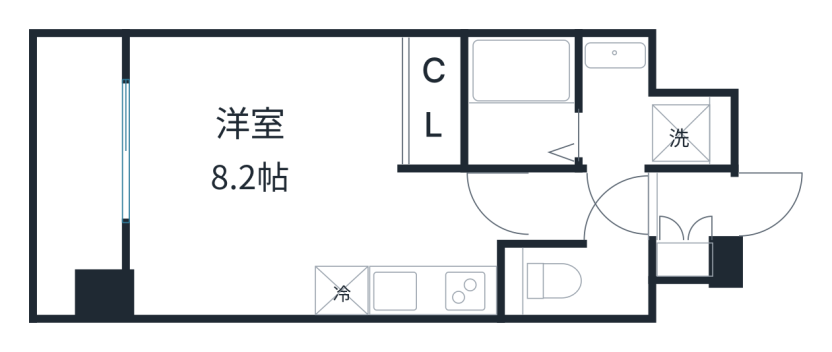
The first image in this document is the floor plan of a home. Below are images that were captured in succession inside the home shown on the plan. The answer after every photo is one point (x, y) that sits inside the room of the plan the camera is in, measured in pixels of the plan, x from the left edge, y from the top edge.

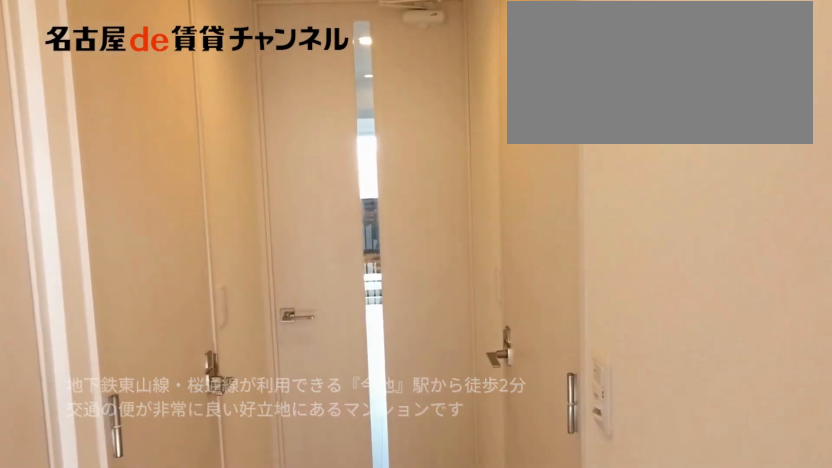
(634, 207)
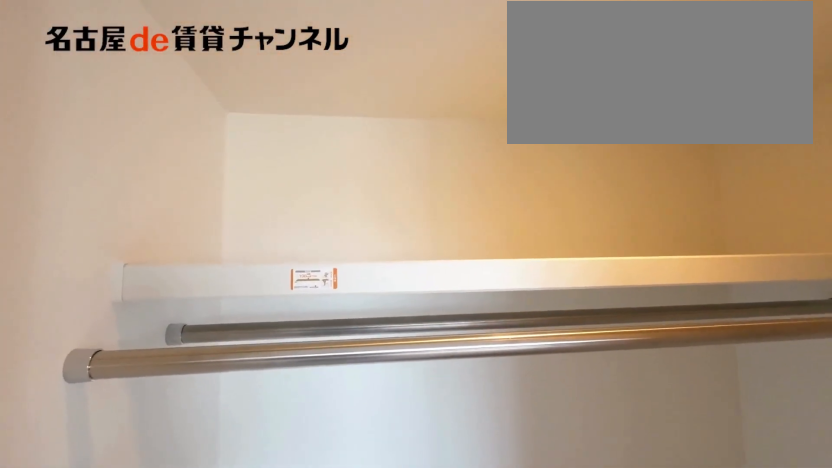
(436, 100)
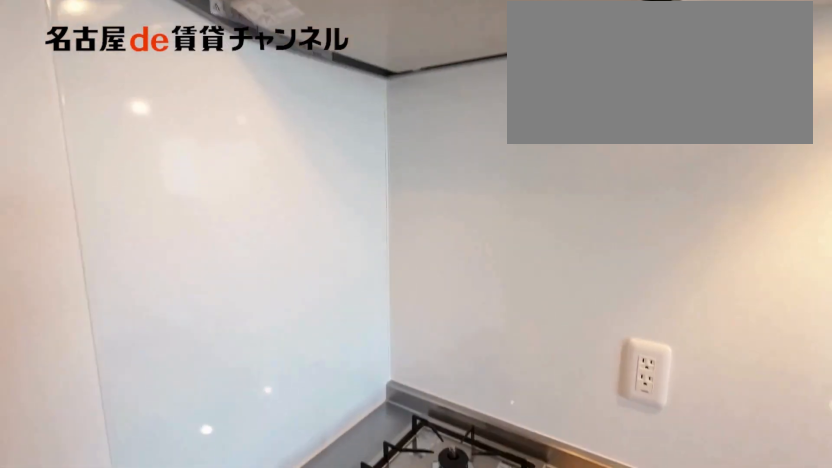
(433, 290)
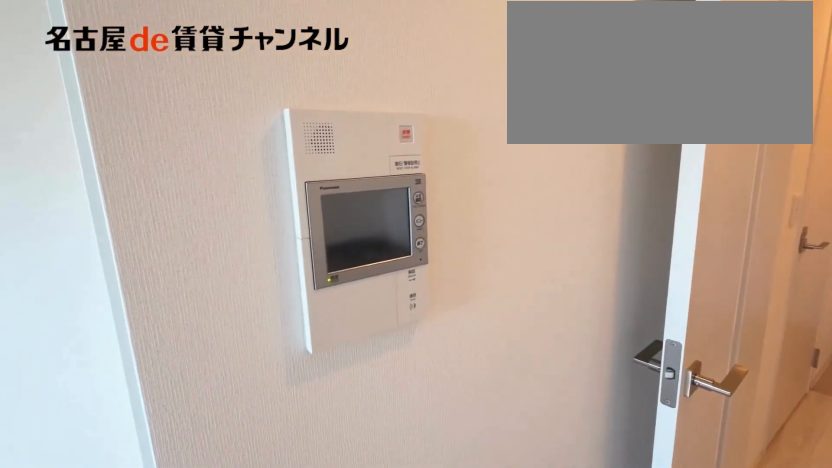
(433, 290)
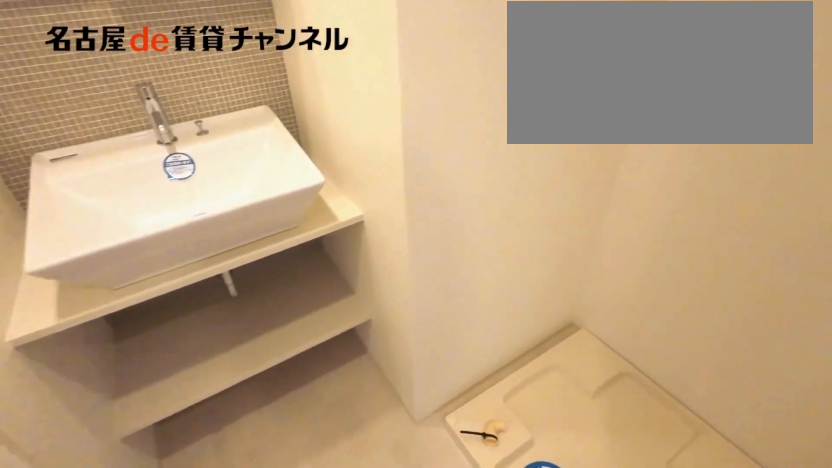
(644, 112)
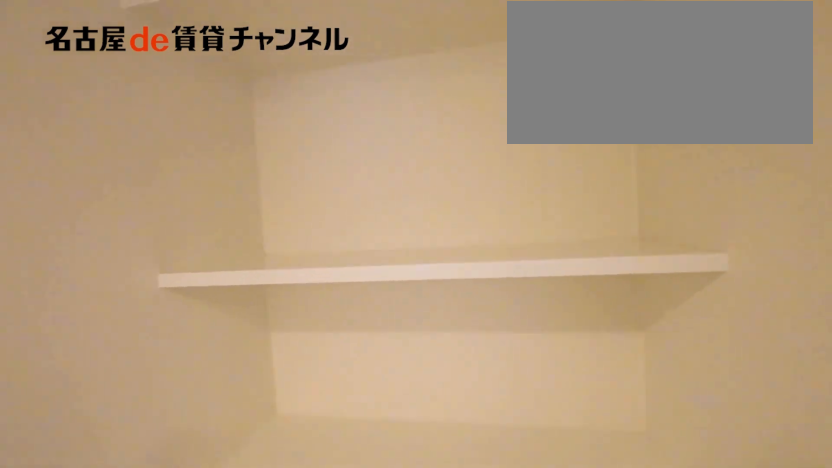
(644, 112)
